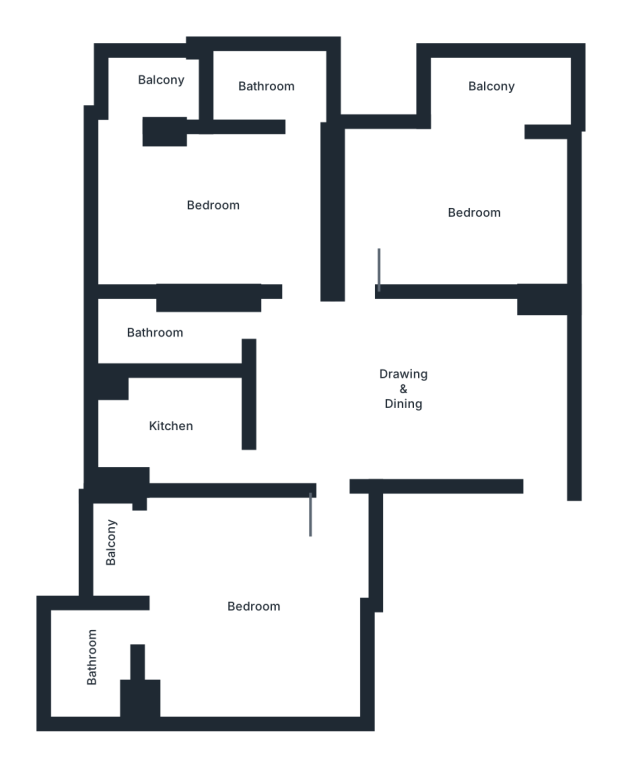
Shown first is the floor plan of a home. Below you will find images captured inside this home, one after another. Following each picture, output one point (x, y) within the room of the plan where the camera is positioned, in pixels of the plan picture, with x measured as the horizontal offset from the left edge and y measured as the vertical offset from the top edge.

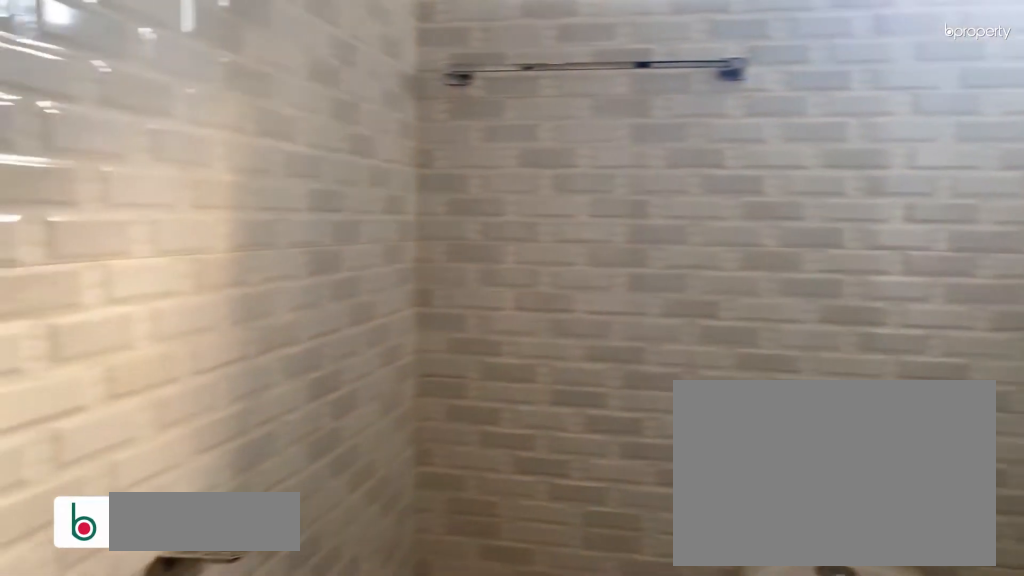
(170, 332)
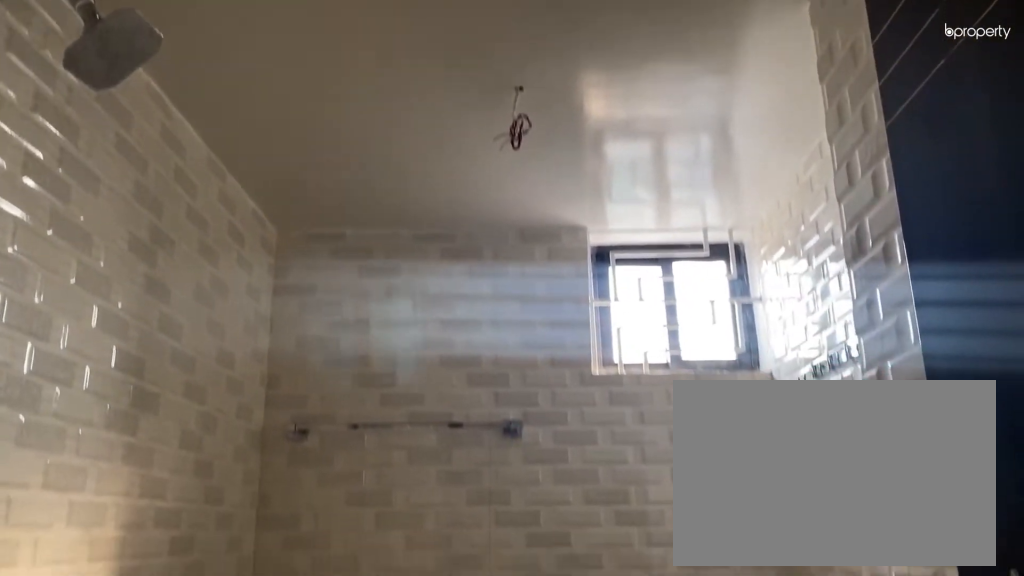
(170, 332)
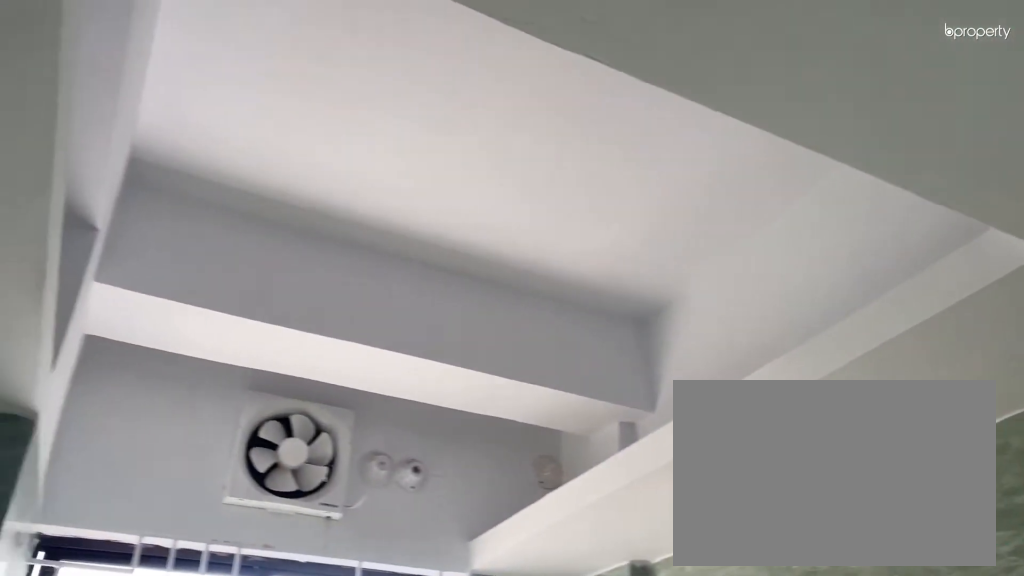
(169, 420)
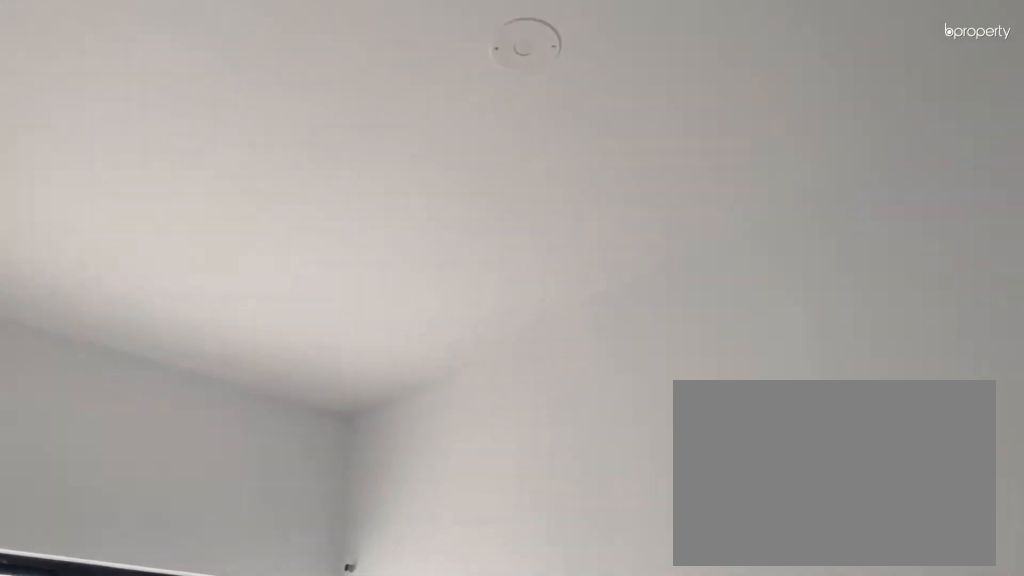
(257, 609)
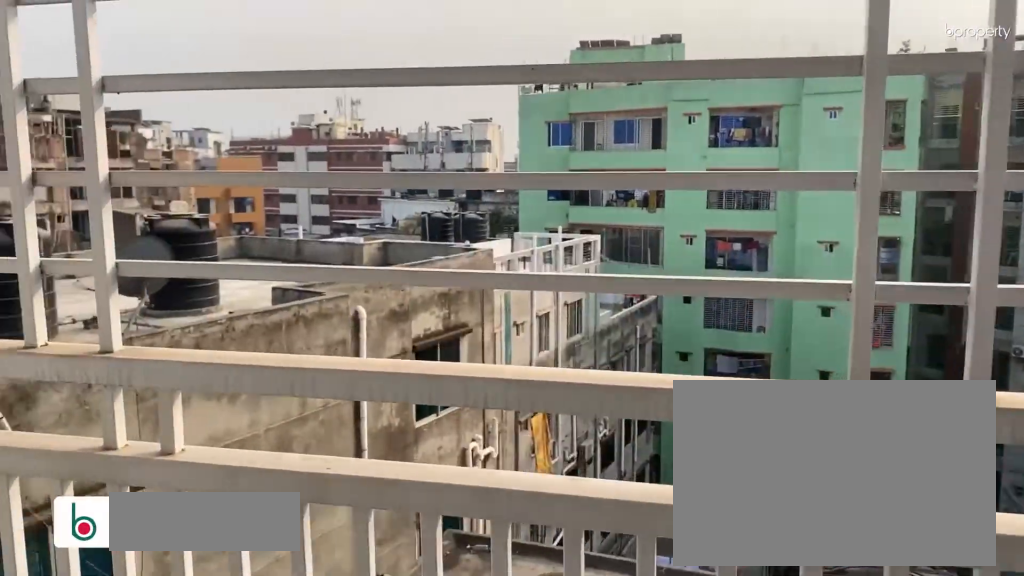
(112, 539)
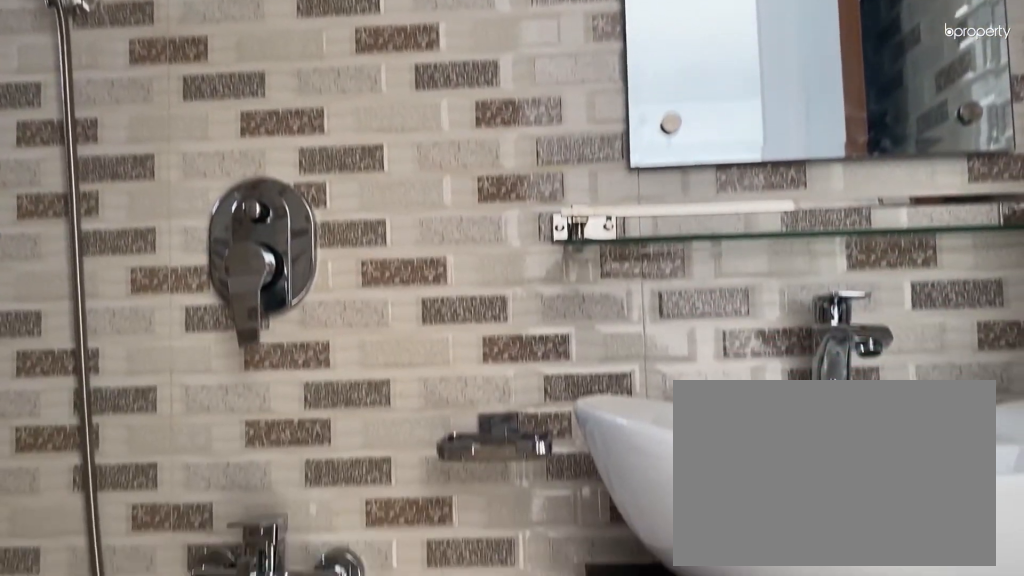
(91, 647)
